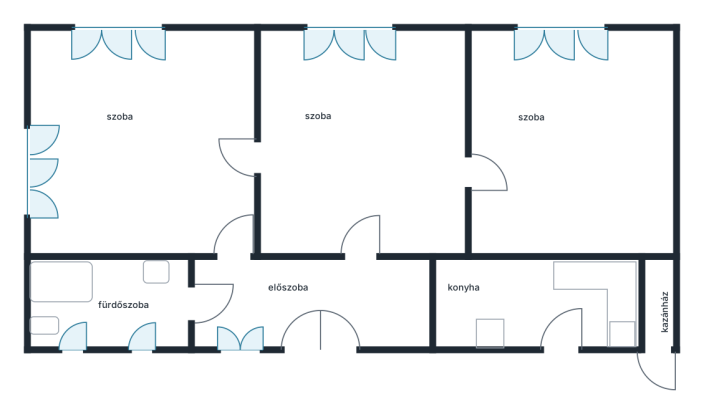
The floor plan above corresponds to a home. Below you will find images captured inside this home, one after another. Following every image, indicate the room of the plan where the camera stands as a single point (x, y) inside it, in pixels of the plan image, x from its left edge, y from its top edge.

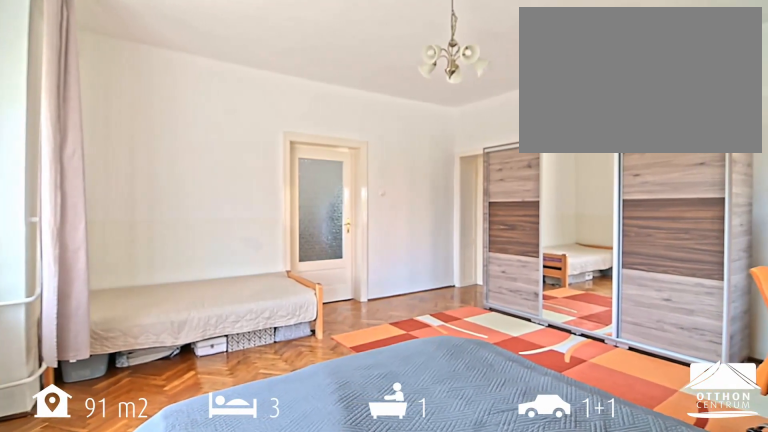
(143, 148)
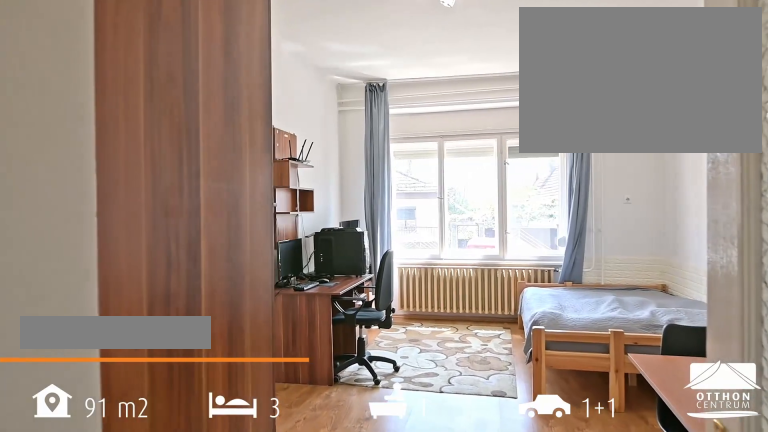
(357, 152)
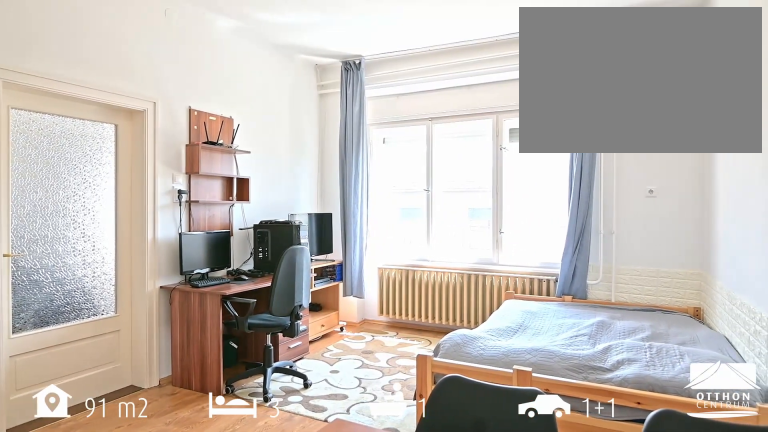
(357, 152)
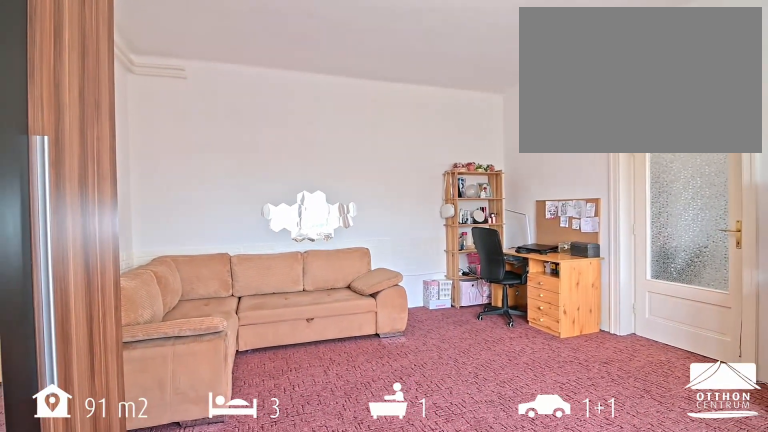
(575, 145)
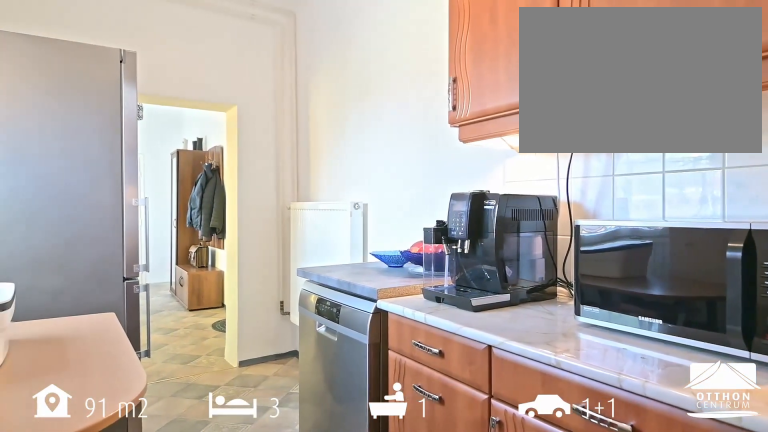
(530, 307)
